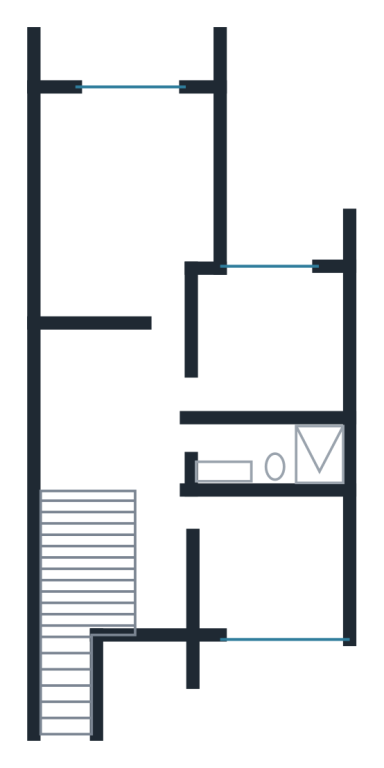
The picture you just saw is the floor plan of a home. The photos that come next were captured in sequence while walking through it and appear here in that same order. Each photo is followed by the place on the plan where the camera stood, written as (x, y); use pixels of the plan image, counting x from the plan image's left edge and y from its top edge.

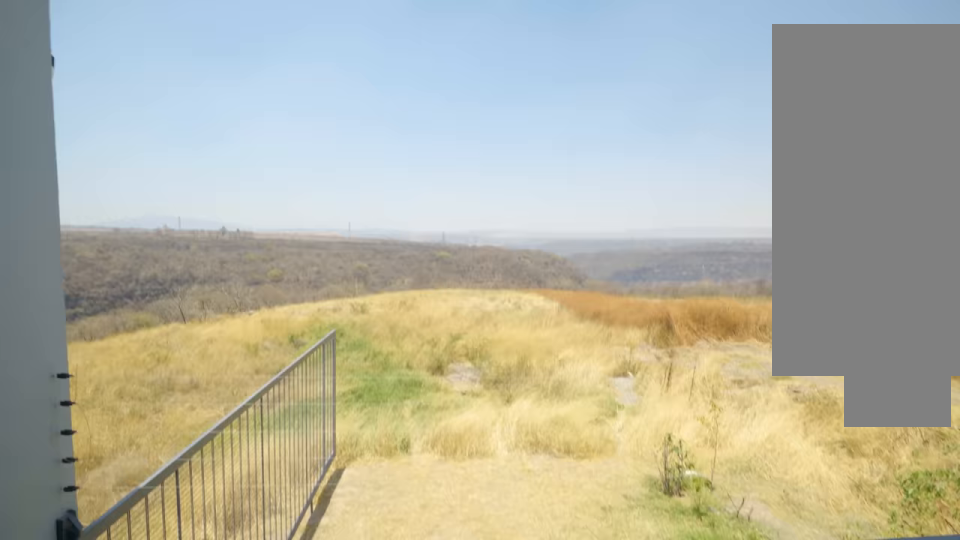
(124, 66)
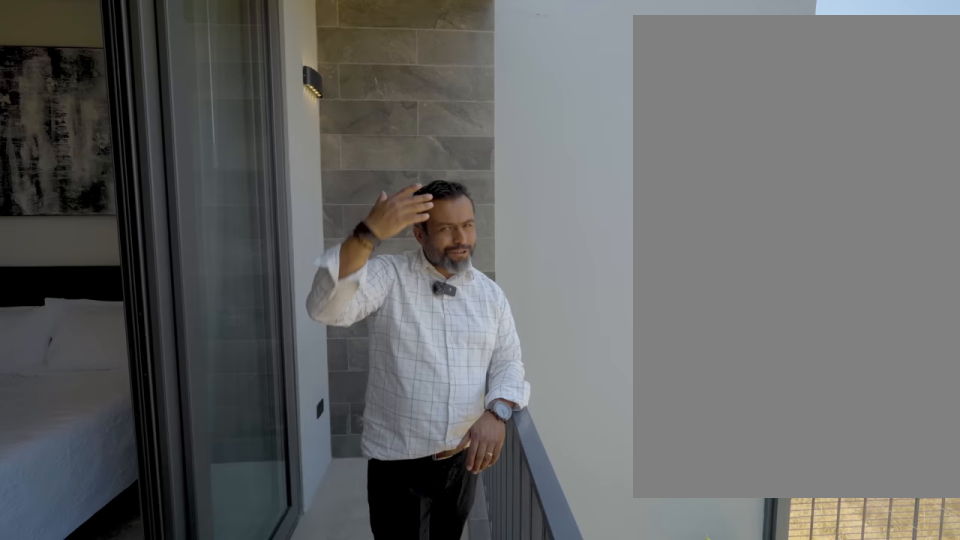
(144, 65)
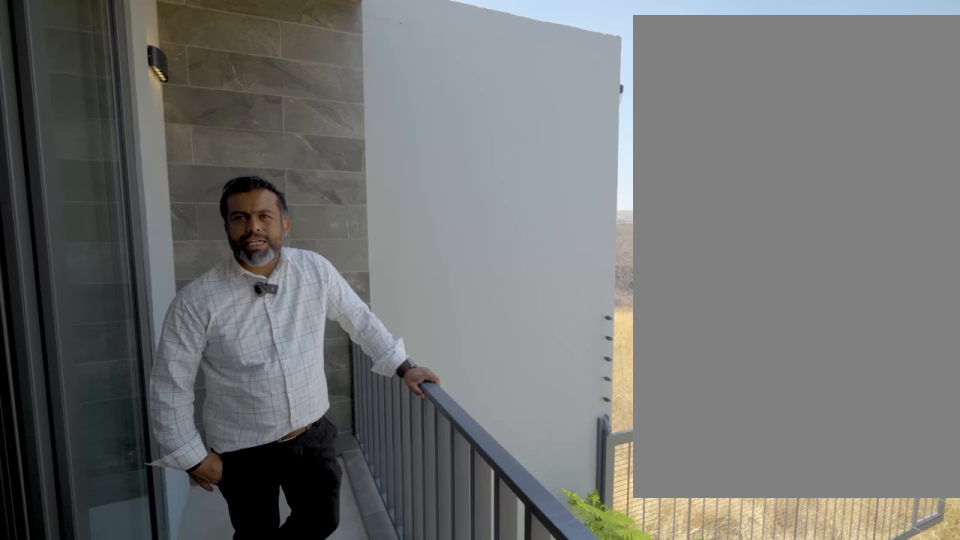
(145, 64)
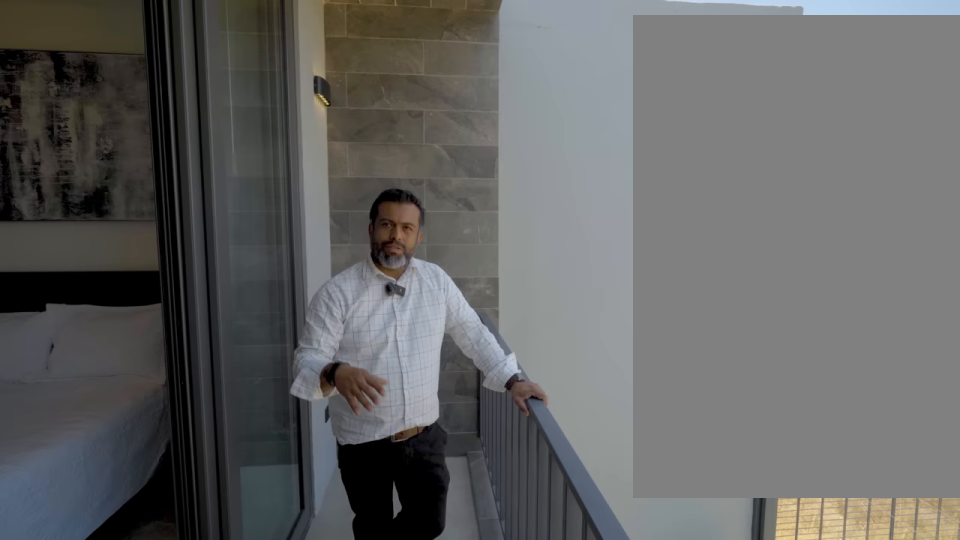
(145, 65)
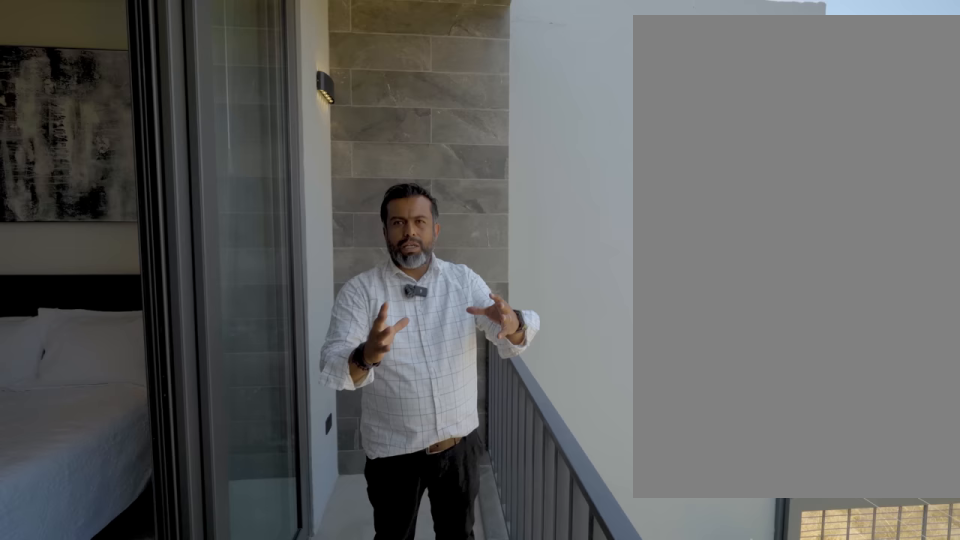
(144, 65)
